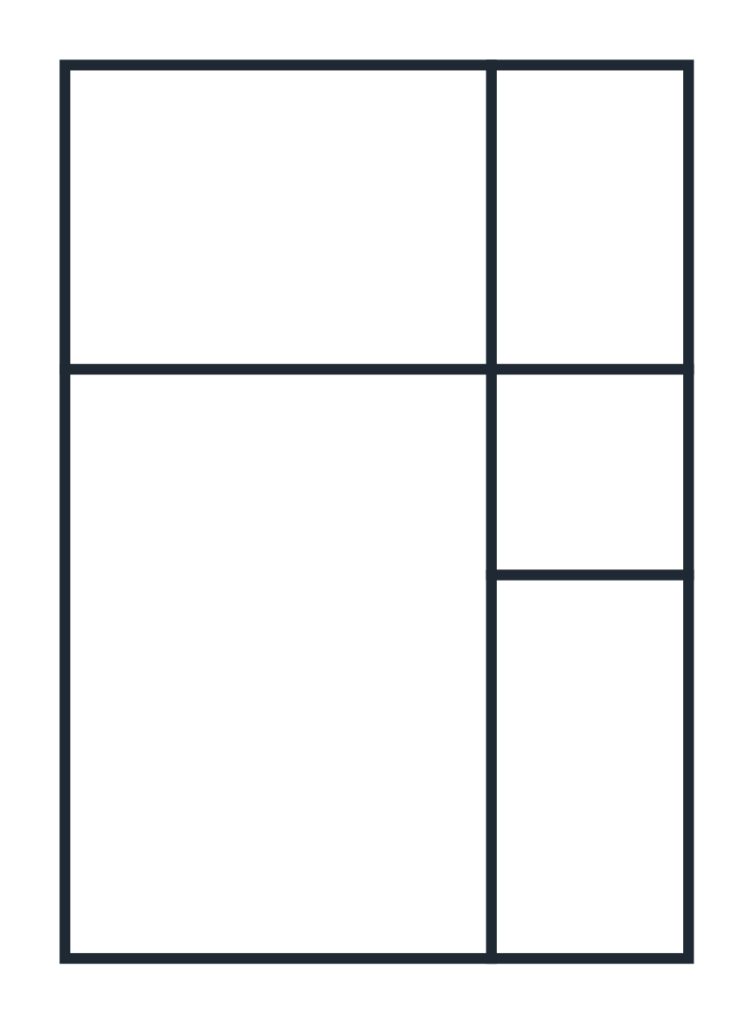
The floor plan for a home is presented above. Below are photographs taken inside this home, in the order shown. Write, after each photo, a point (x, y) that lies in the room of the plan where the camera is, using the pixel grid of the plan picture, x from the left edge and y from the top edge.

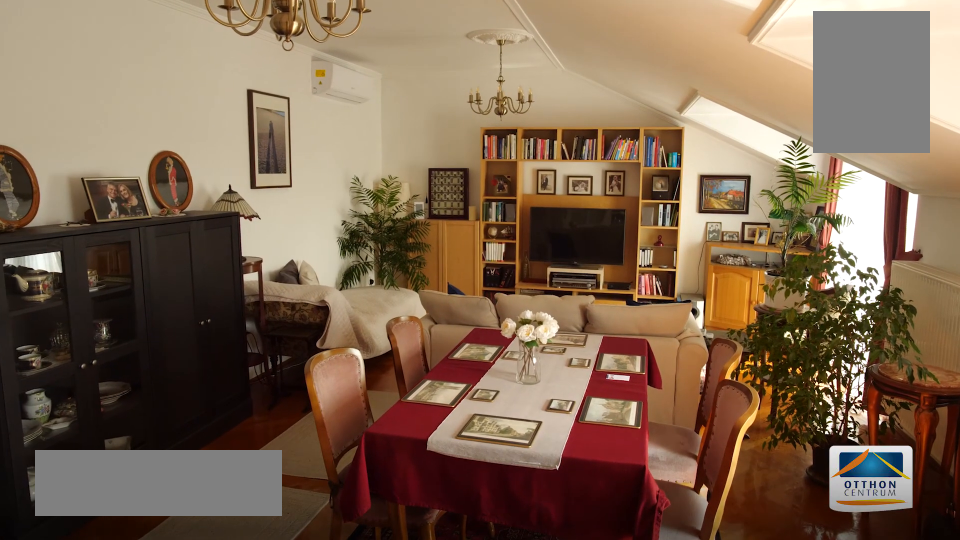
(292, 666)
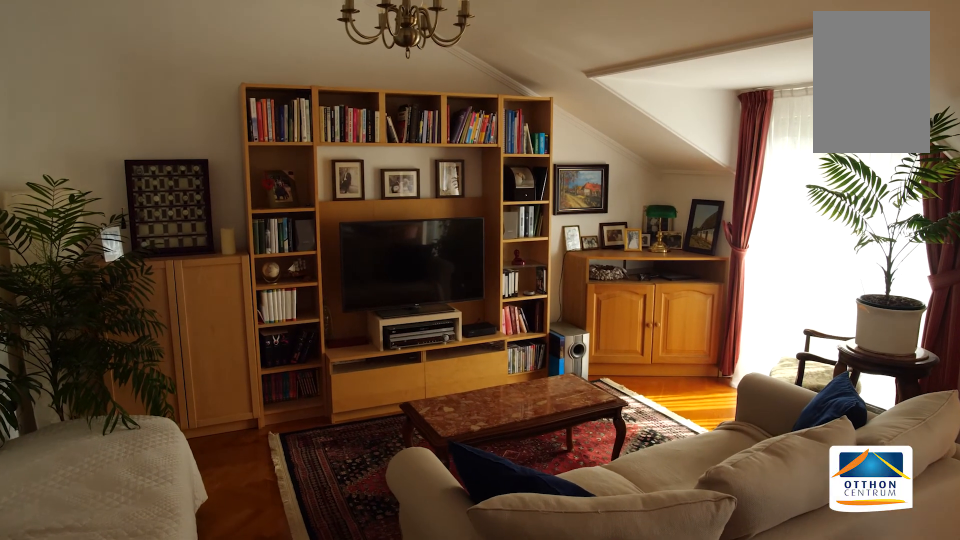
(292, 667)
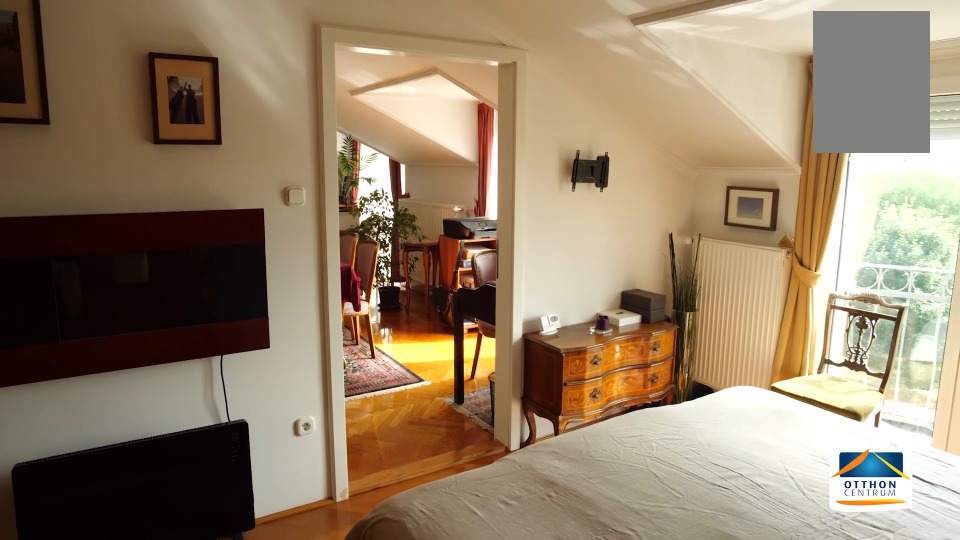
(292, 230)
